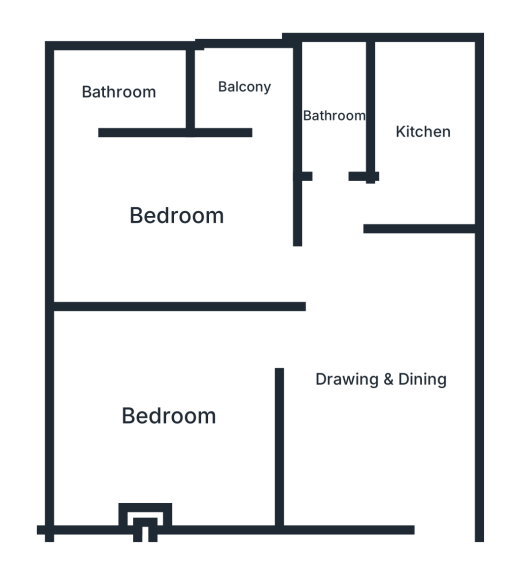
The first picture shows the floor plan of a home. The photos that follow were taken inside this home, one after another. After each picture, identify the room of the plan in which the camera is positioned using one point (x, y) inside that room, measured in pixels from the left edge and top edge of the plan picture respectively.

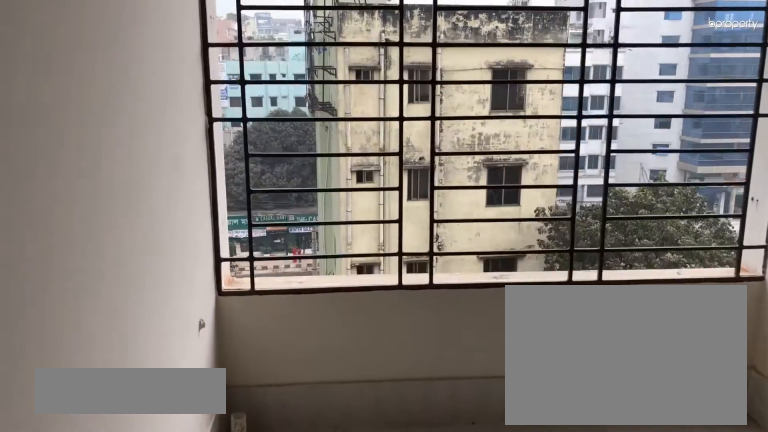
(244, 88)
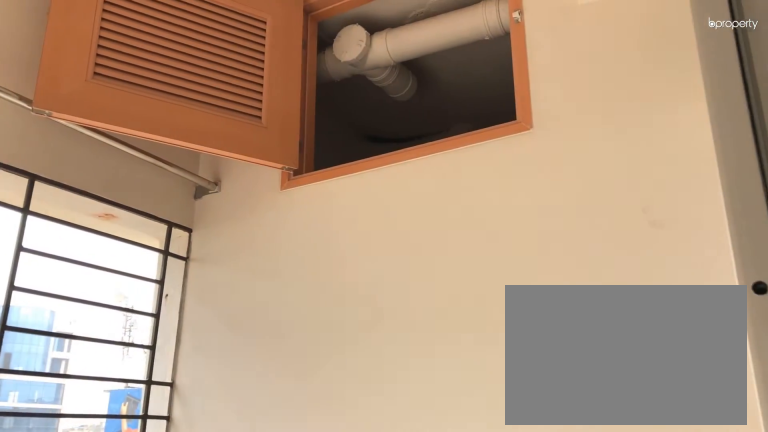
(244, 88)
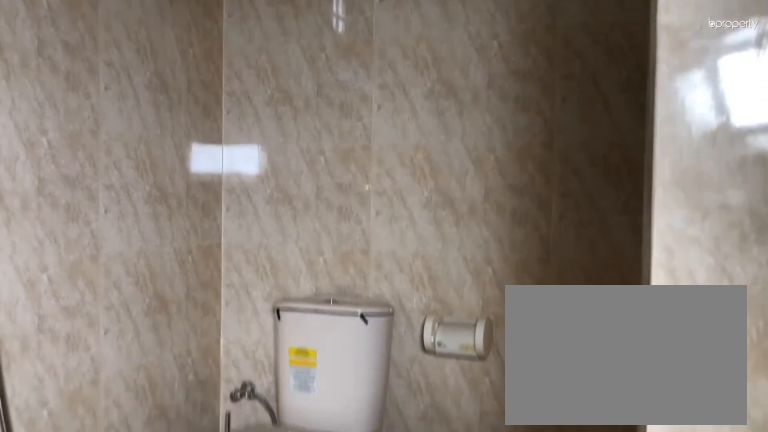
(118, 92)
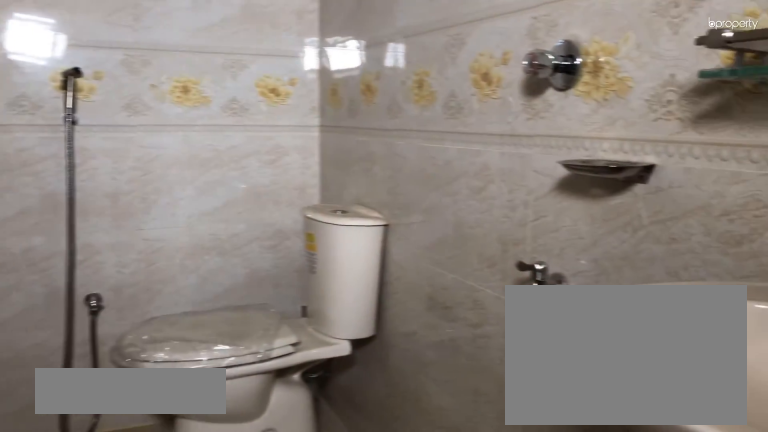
(332, 116)
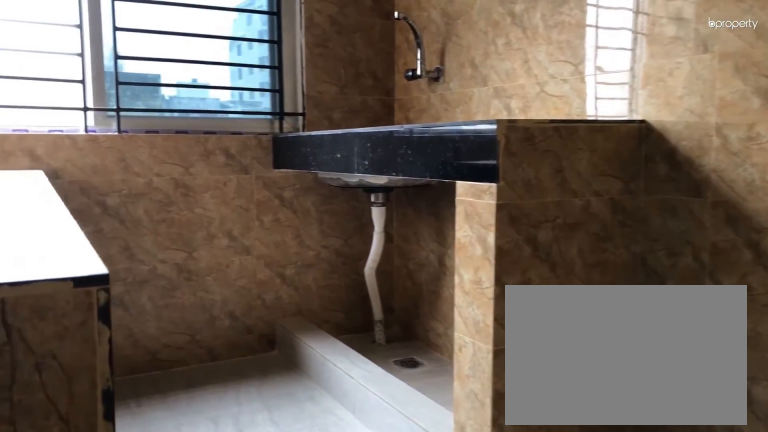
(422, 131)
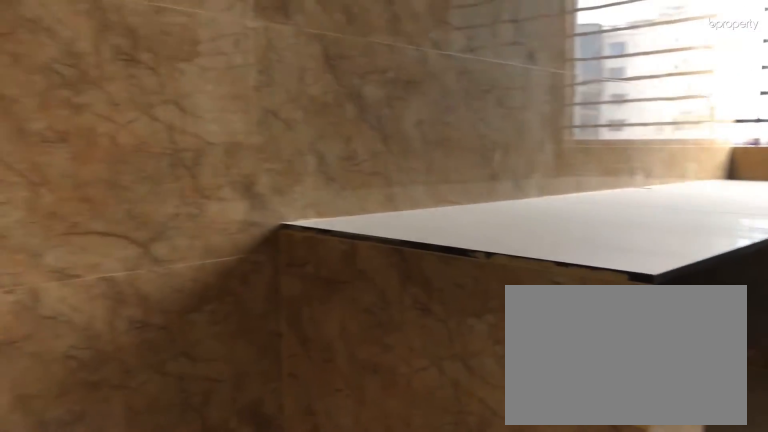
(422, 131)
